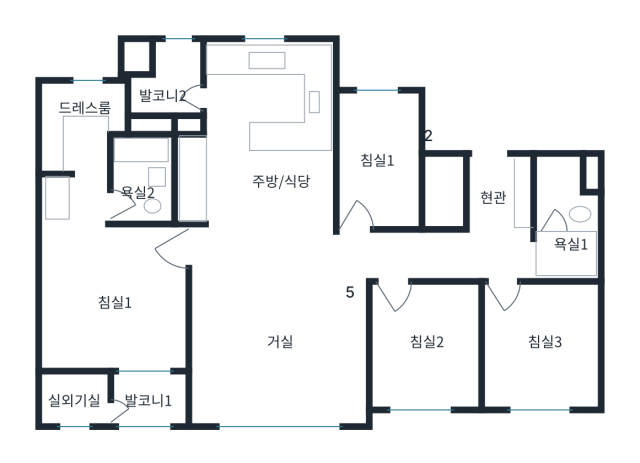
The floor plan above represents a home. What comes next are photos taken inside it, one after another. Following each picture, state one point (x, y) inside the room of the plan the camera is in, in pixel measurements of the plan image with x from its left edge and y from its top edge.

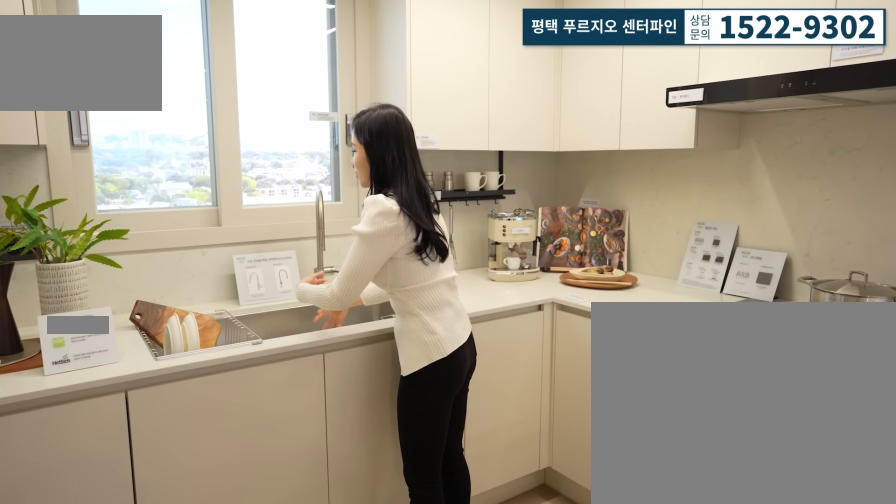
(274, 155)
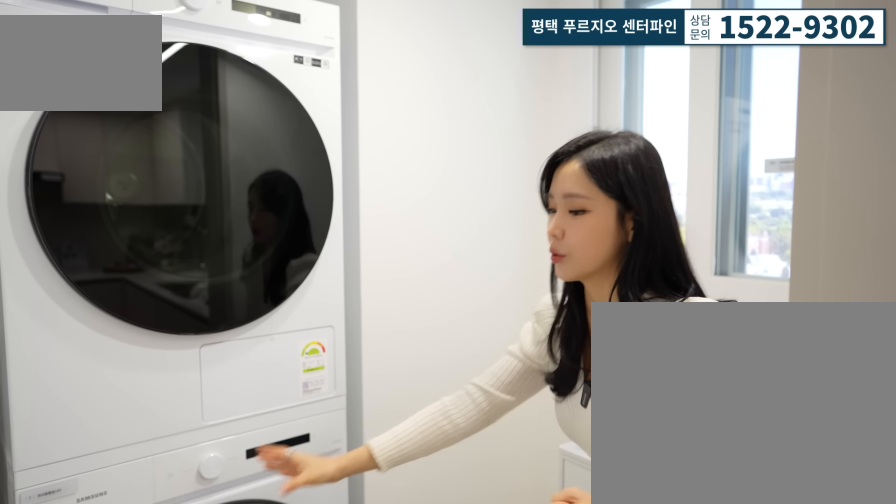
(159, 78)
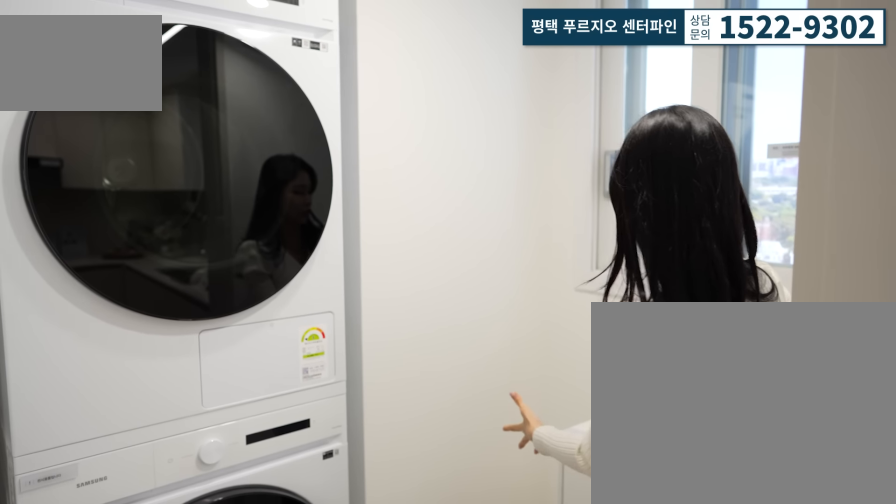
(160, 78)
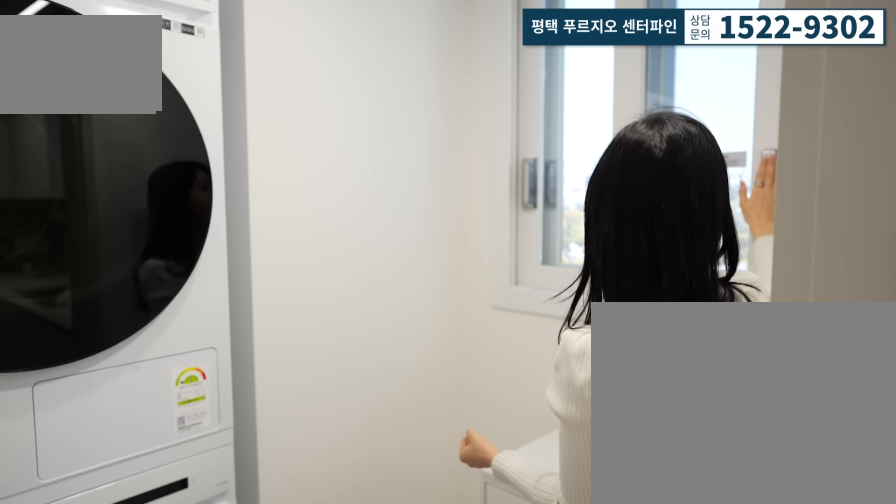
(141, 81)
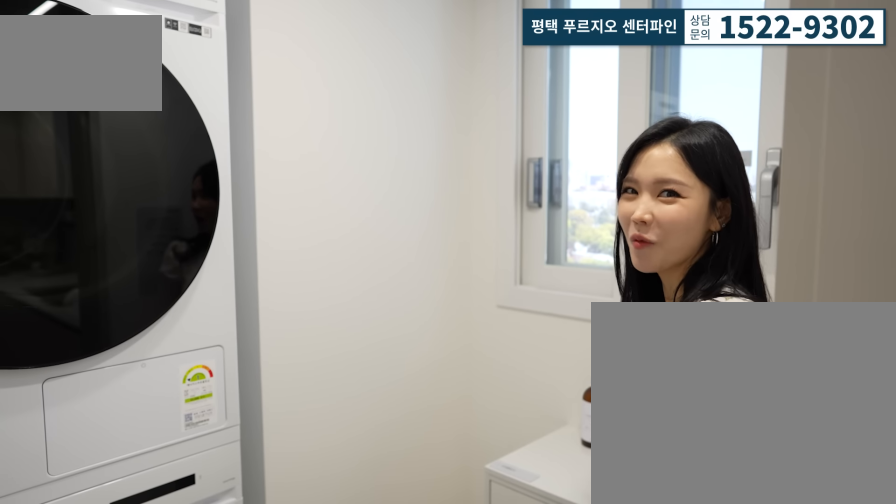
(159, 78)
